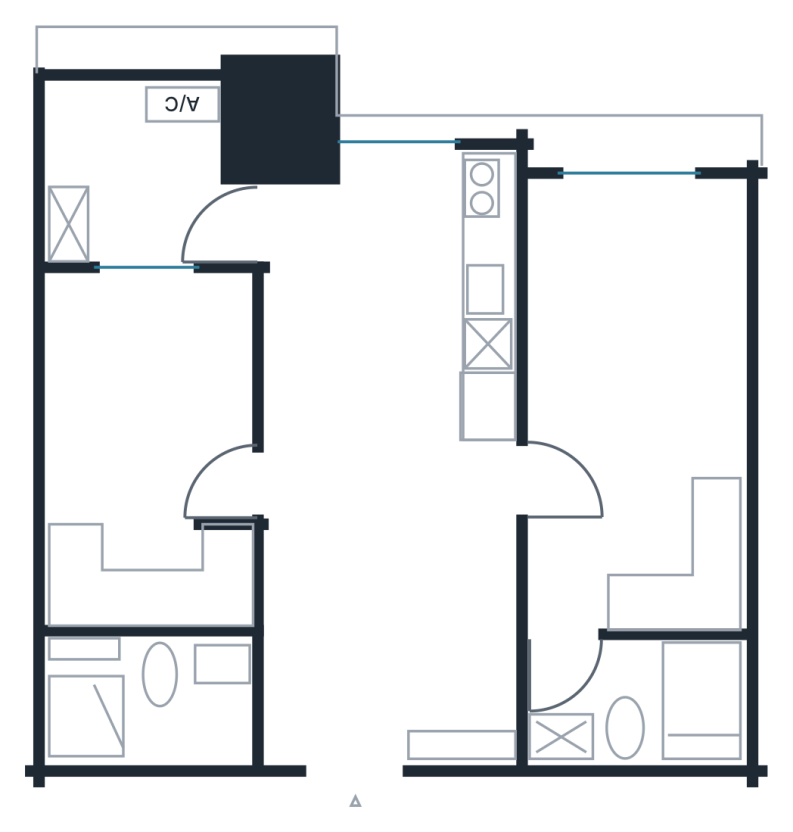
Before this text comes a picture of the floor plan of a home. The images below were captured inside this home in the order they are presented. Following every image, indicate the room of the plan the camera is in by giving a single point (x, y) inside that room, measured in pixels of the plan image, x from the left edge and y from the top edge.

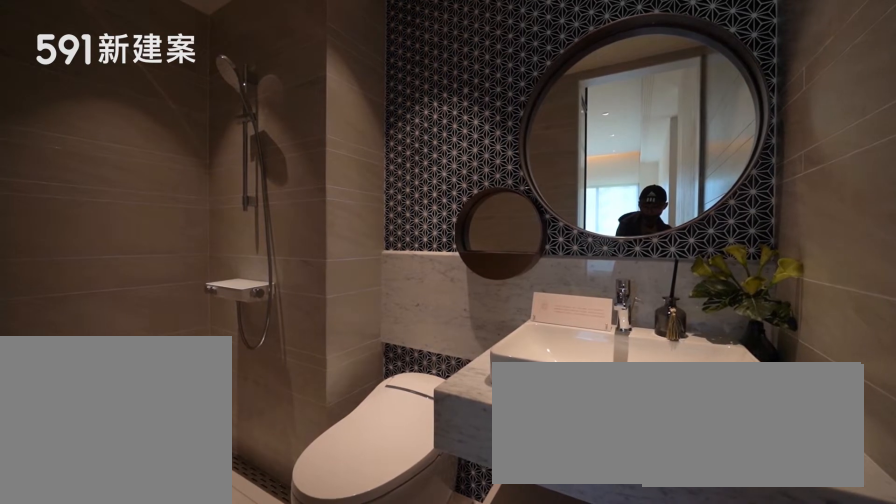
(637, 696)
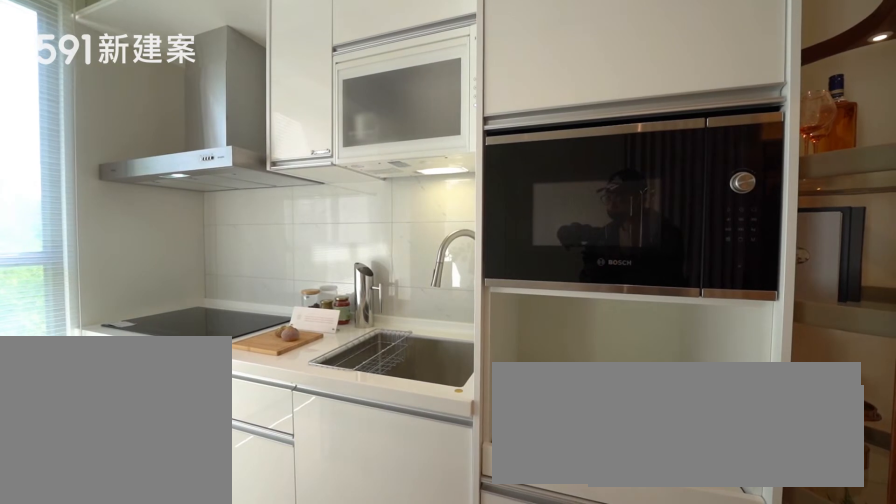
(469, 300)
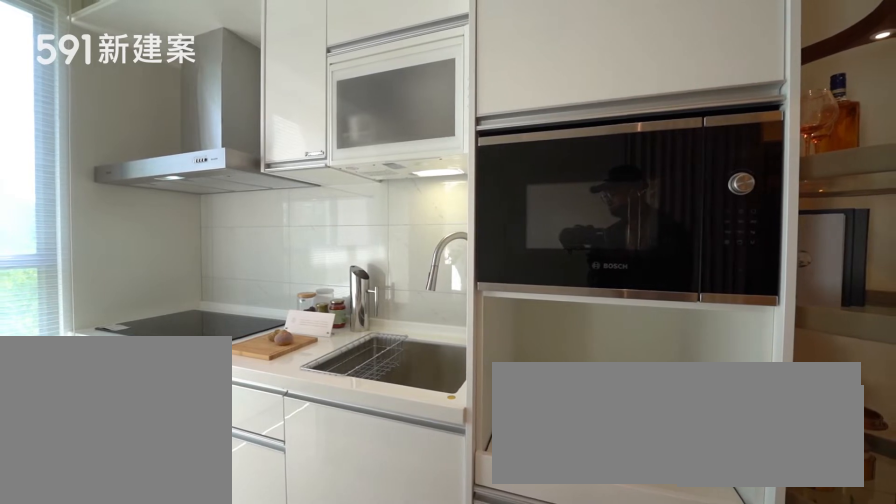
(469, 300)
